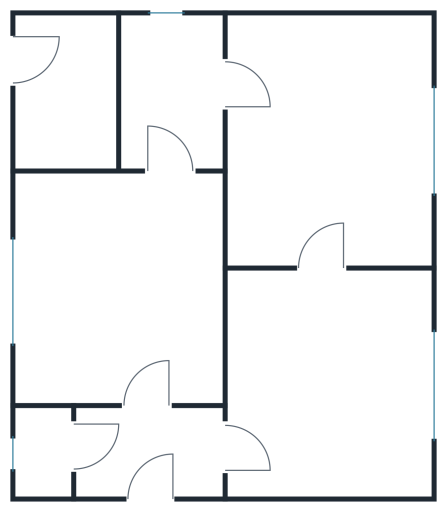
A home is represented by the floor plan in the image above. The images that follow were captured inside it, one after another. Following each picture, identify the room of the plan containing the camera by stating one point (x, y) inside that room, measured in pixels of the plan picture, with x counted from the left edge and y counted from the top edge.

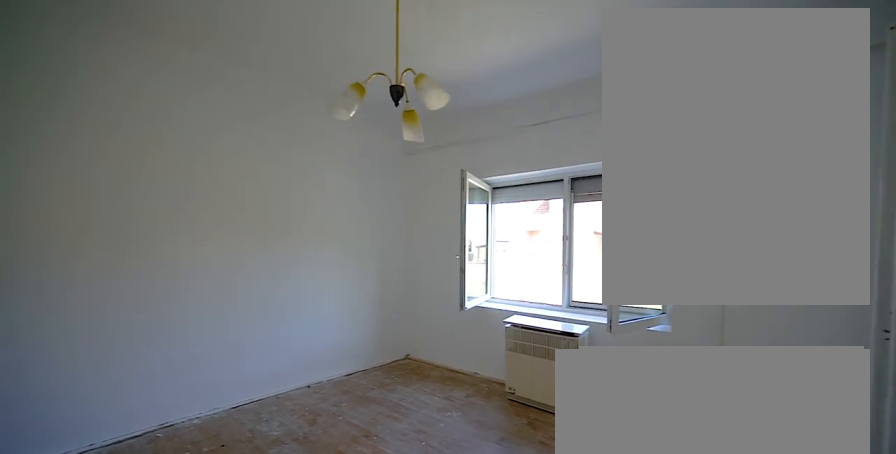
(337, 151)
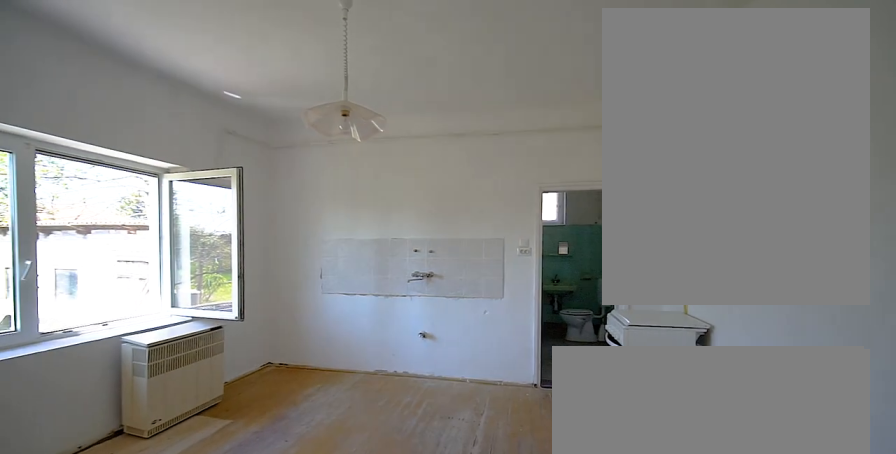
(119, 296)
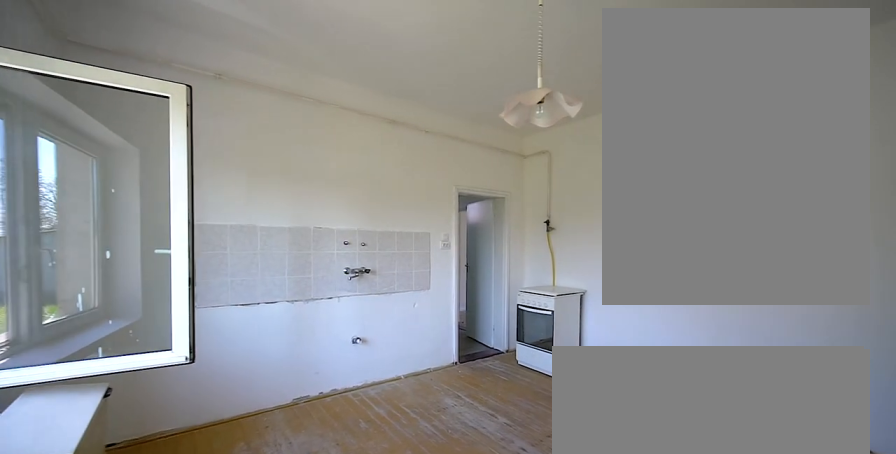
(119, 296)
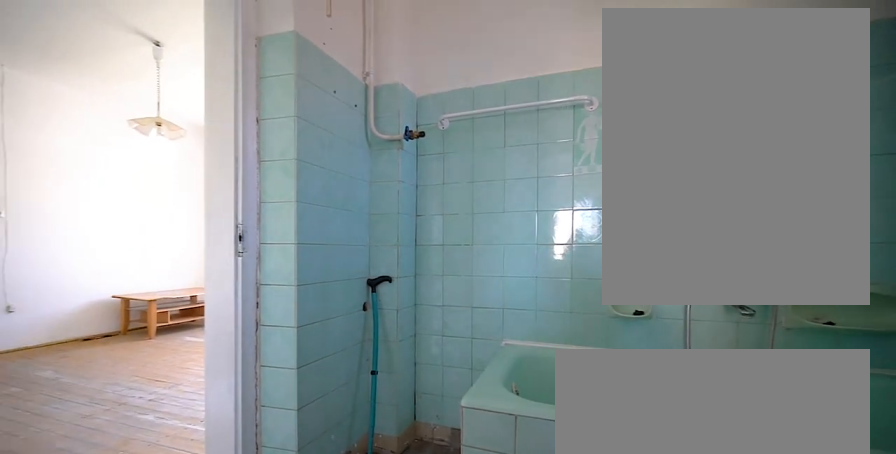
(167, 96)
